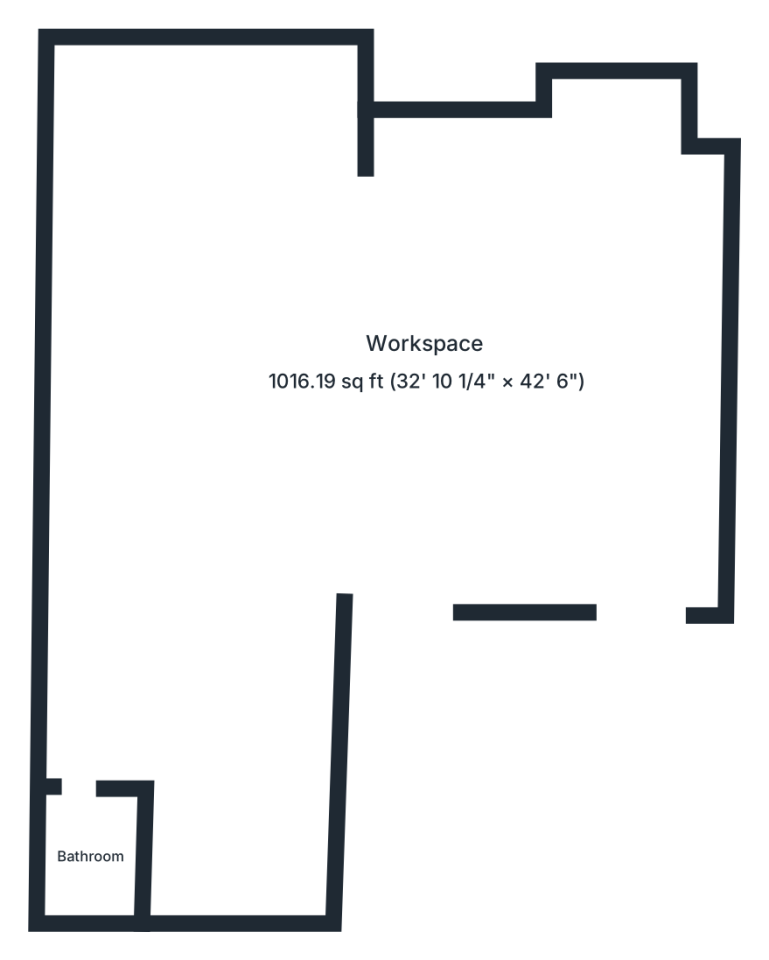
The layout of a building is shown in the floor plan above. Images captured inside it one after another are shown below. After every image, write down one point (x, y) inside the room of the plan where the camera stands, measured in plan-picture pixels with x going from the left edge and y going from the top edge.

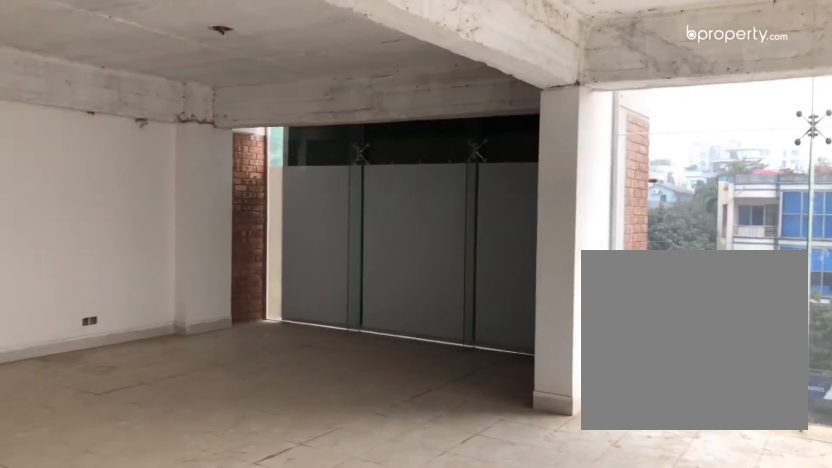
(429, 368)
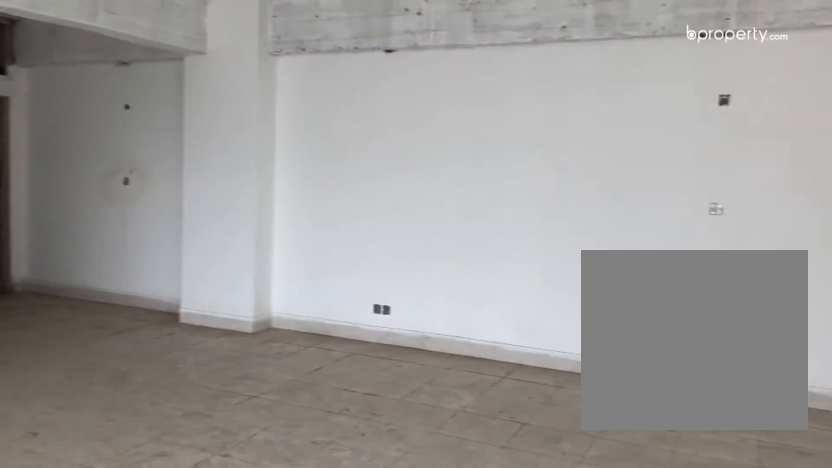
(429, 368)
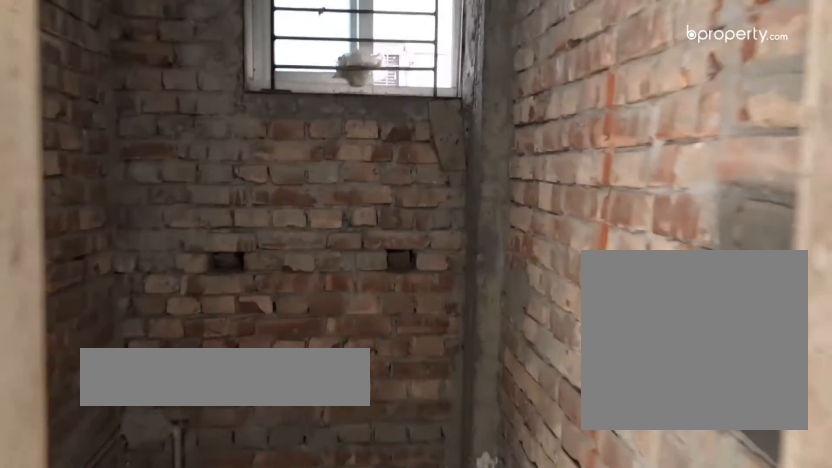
(91, 864)
